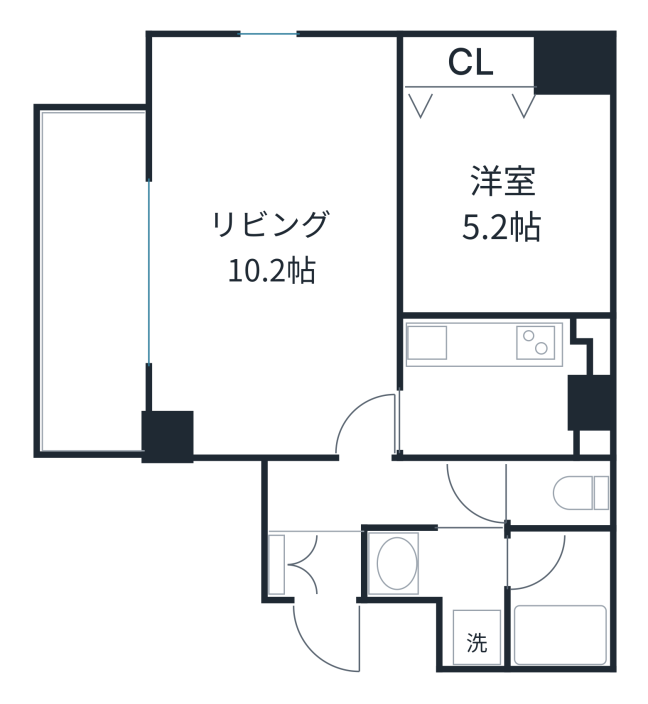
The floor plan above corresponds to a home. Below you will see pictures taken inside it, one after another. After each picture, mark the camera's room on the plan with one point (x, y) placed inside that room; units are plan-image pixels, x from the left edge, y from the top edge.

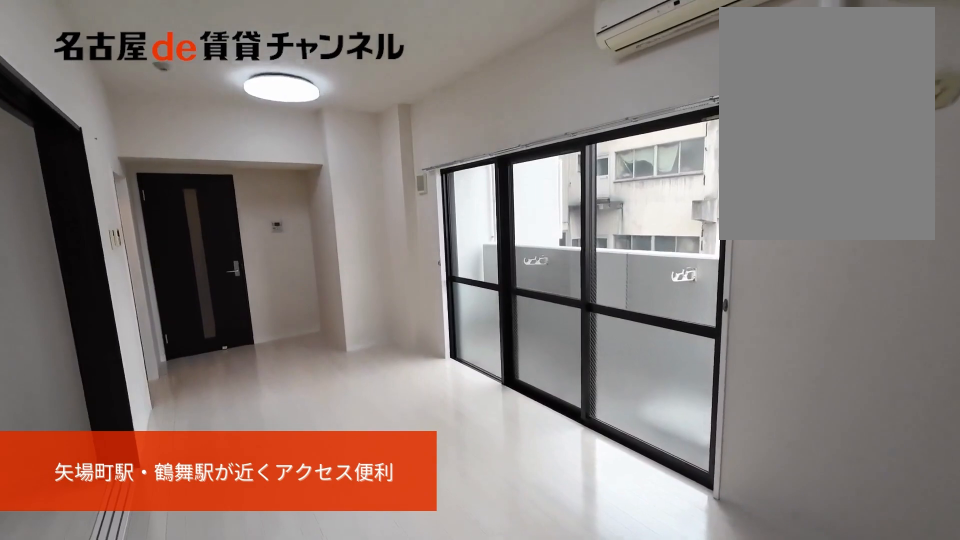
(275, 247)
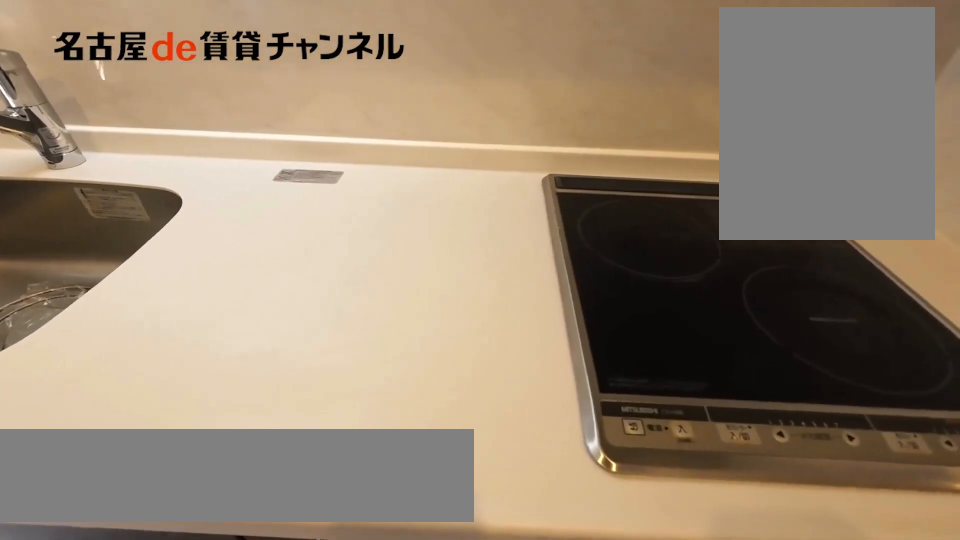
(503, 385)
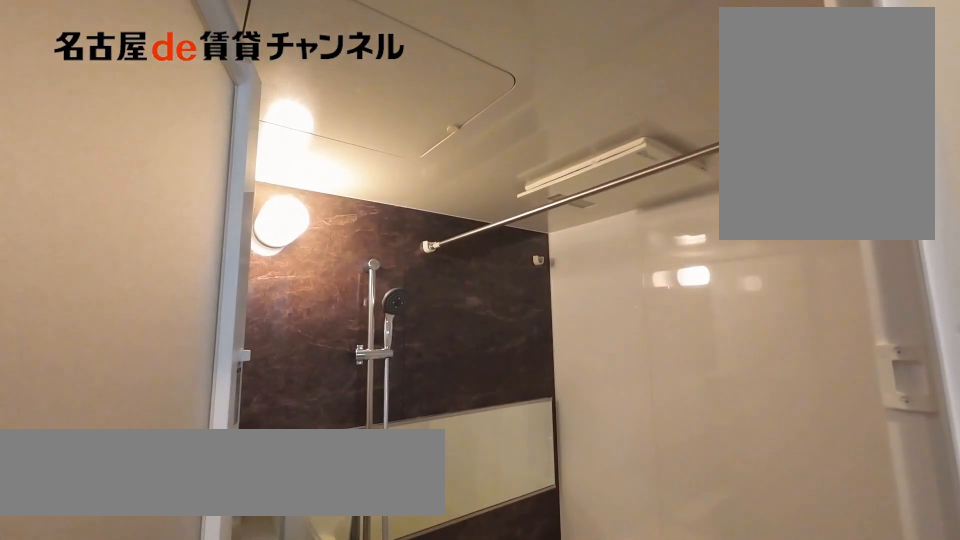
(558, 599)
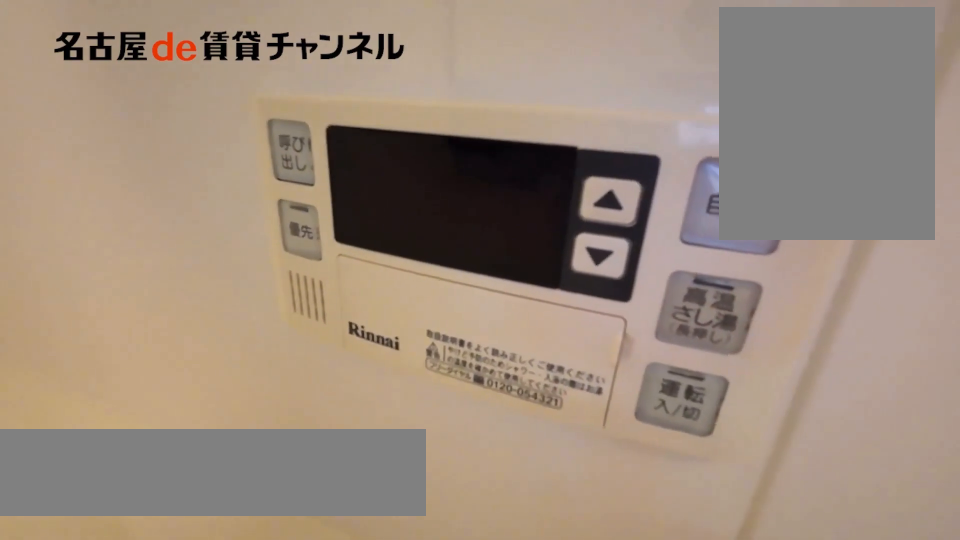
(558, 599)
